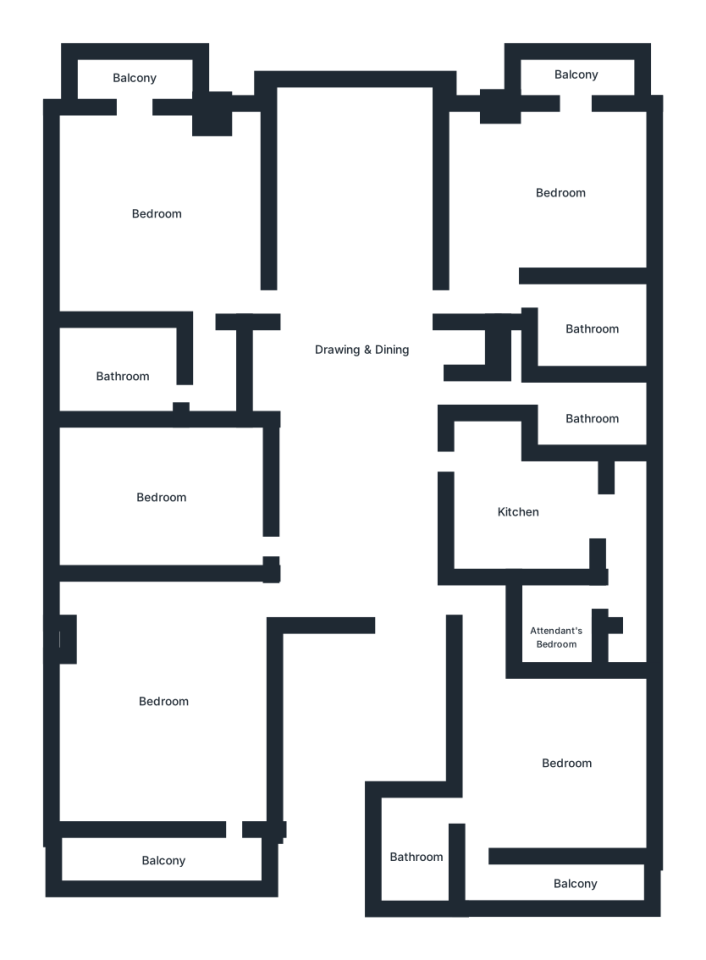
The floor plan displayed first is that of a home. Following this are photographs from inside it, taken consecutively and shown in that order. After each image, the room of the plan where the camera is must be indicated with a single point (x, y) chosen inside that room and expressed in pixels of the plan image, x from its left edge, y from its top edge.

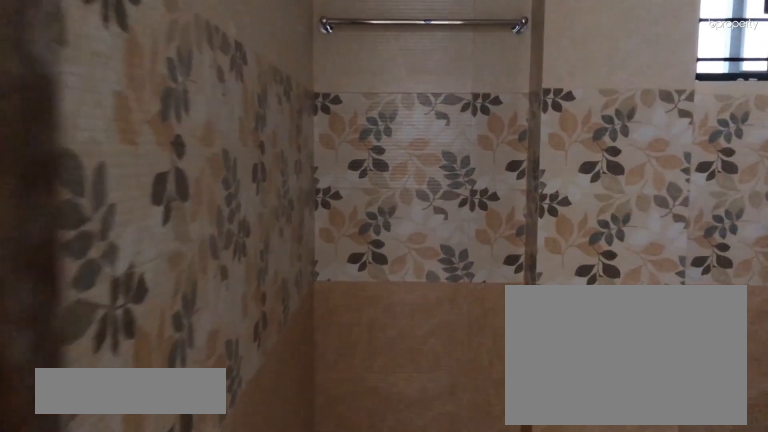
(588, 327)
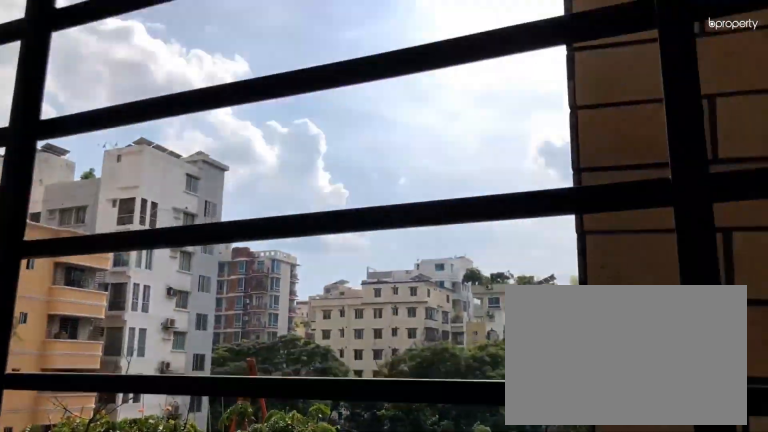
(574, 76)
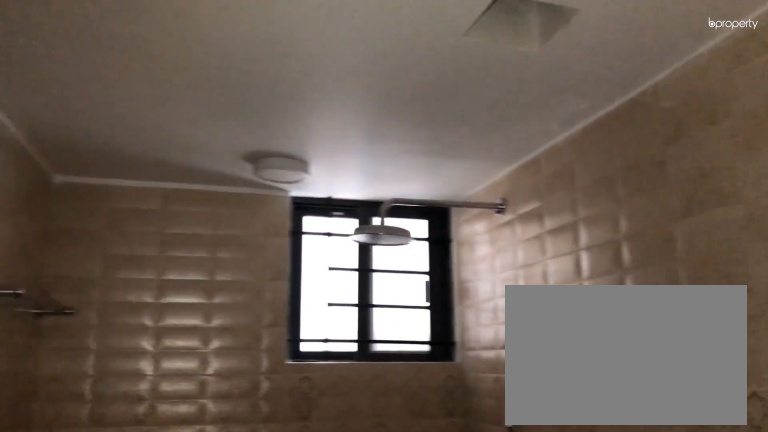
(590, 411)
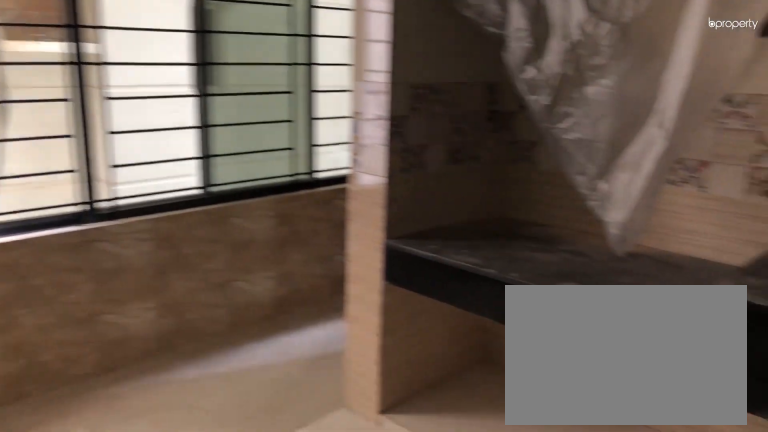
(531, 514)
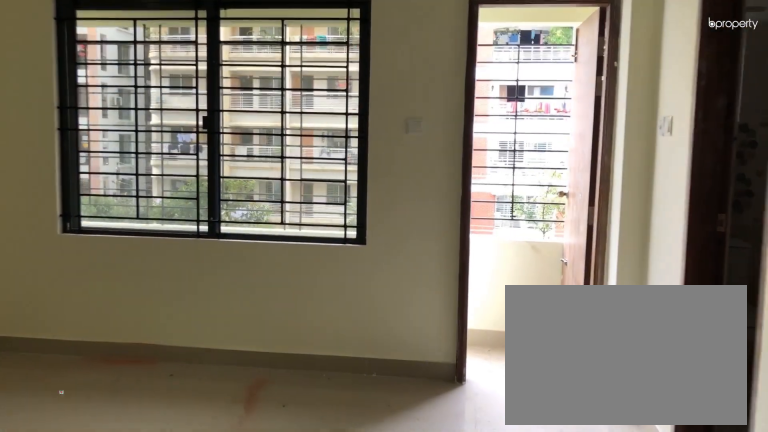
(560, 764)
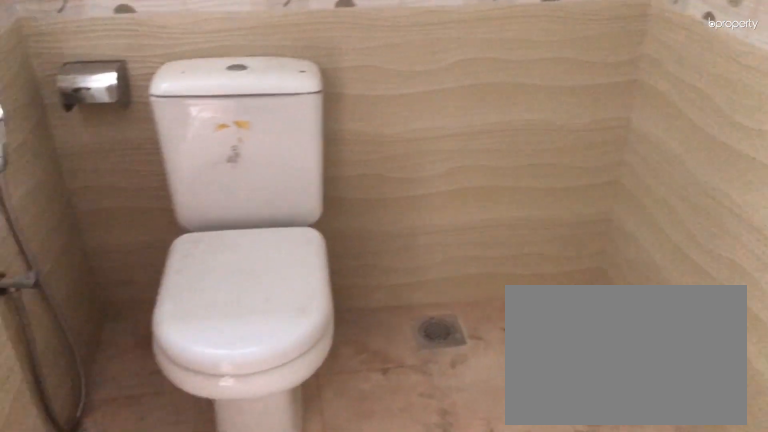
(414, 856)
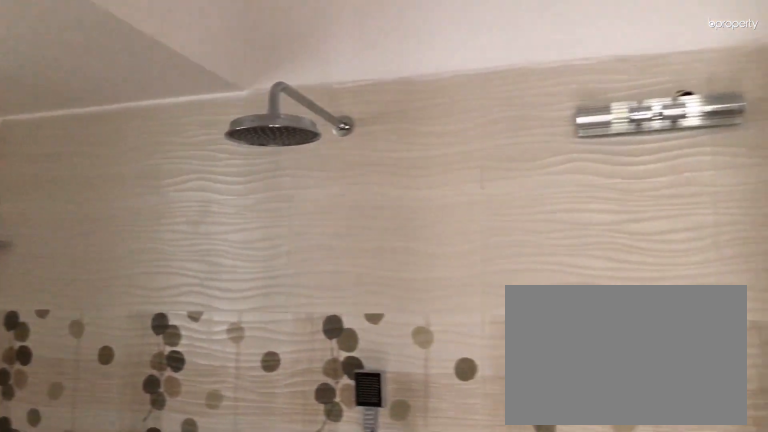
(414, 856)
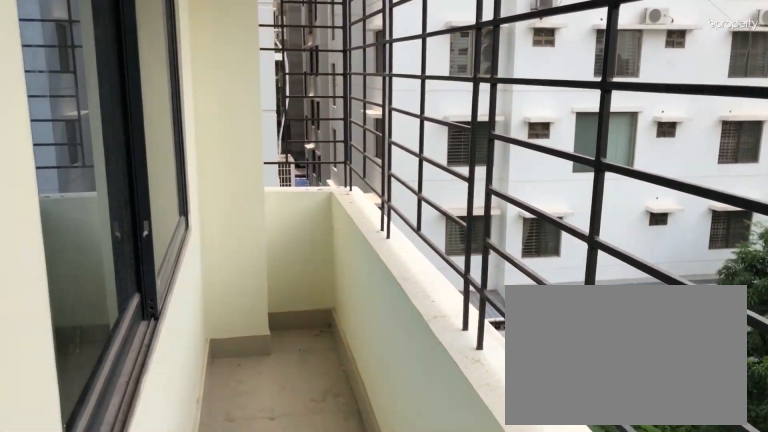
(557, 883)
